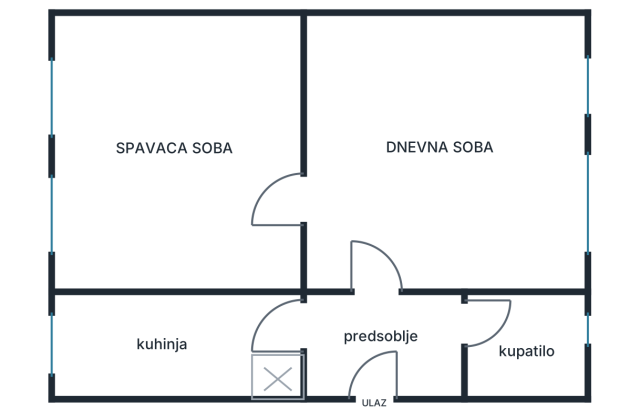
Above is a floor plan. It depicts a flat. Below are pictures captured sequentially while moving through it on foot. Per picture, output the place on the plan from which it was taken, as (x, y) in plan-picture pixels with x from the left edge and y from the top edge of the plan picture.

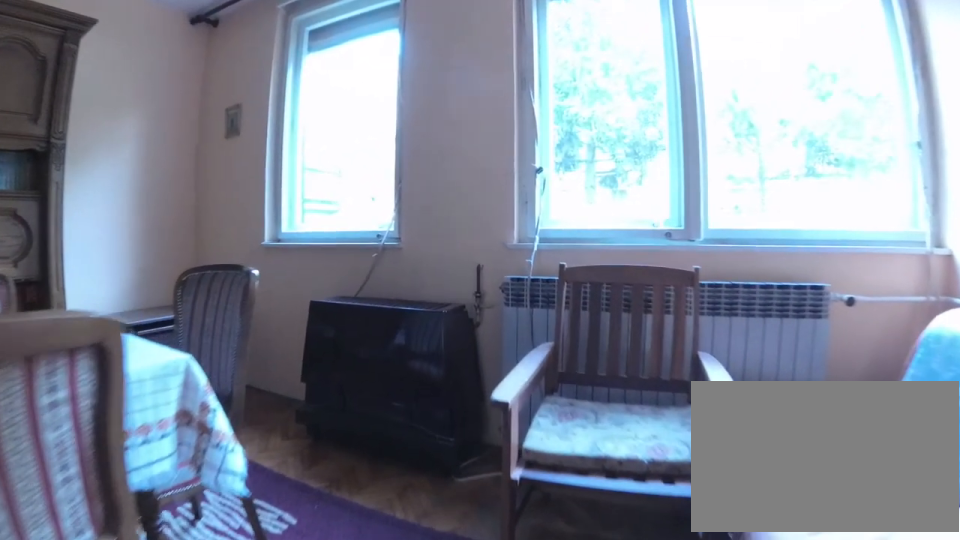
(445, 234)
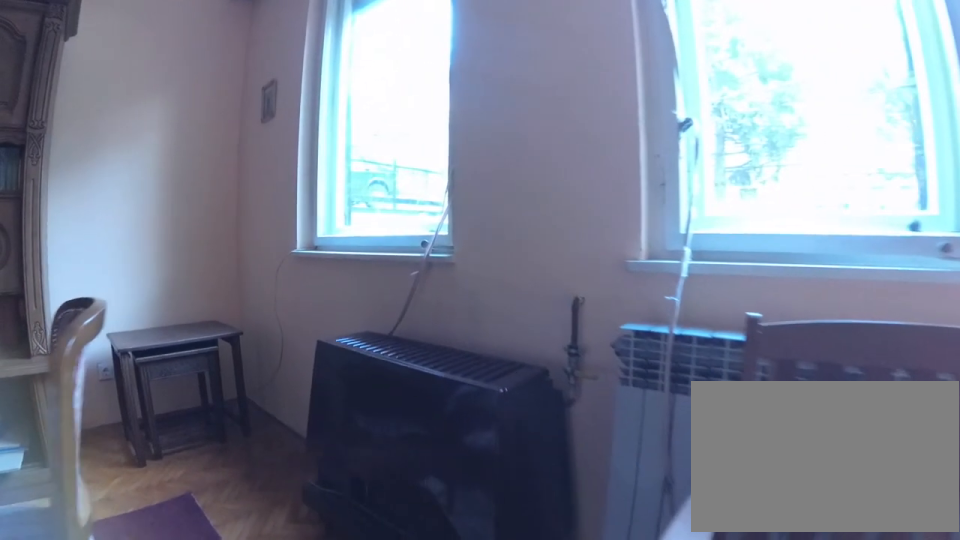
(498, 221)
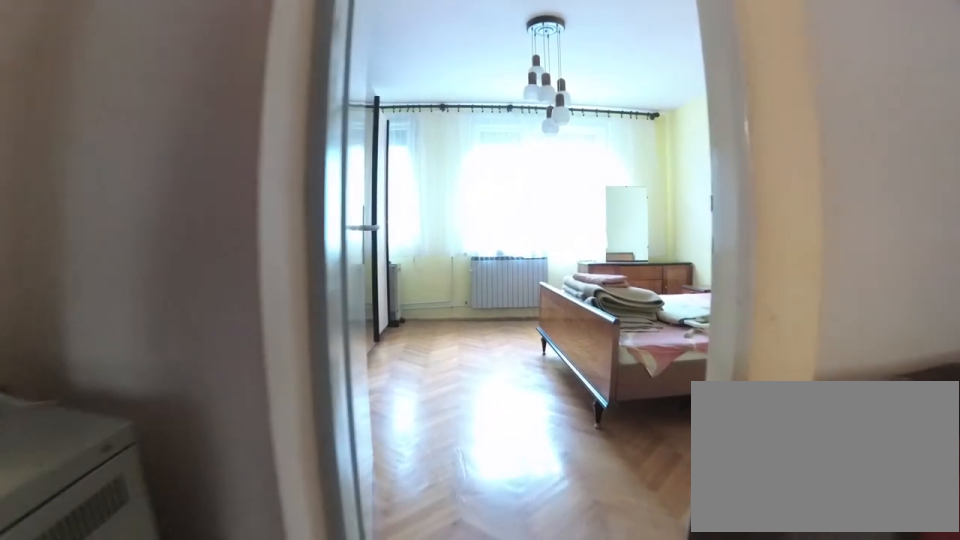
(384, 211)
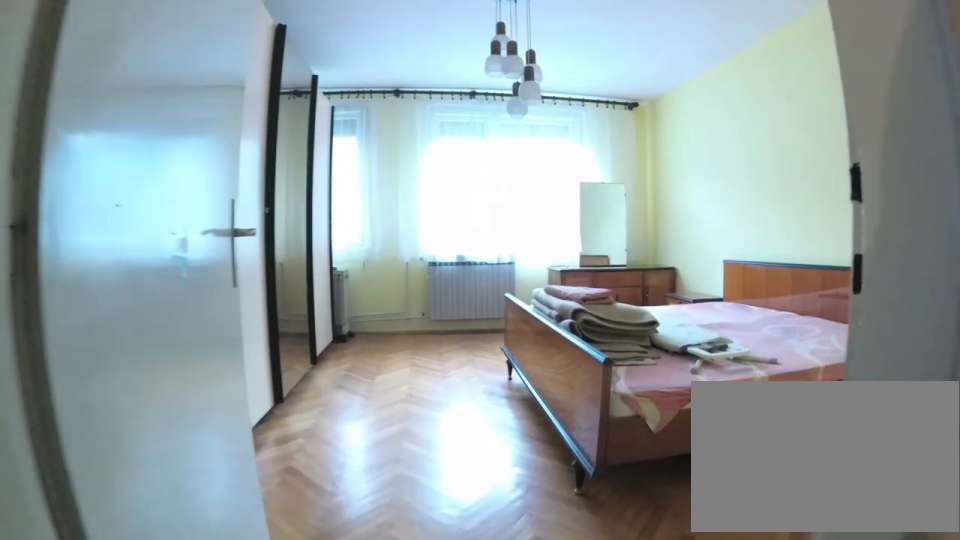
(343, 211)
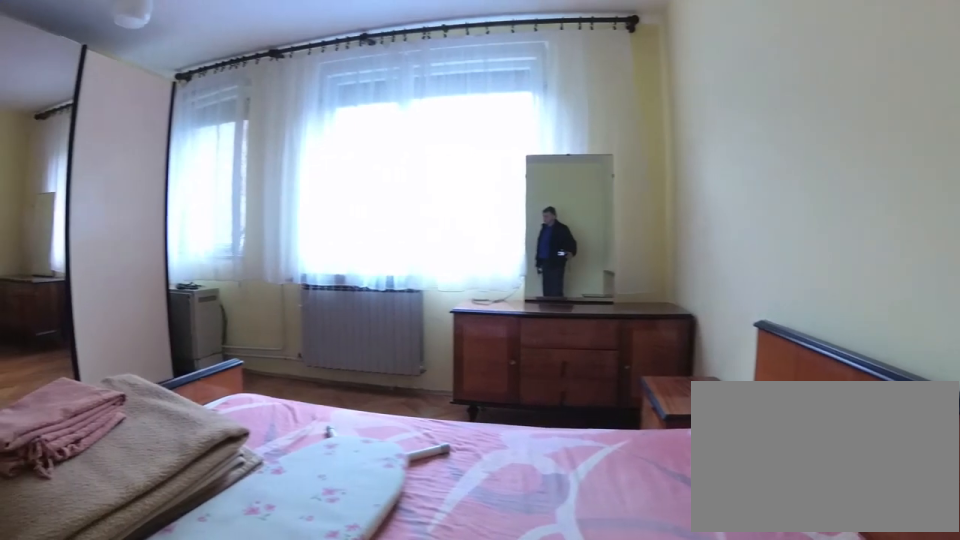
(264, 71)
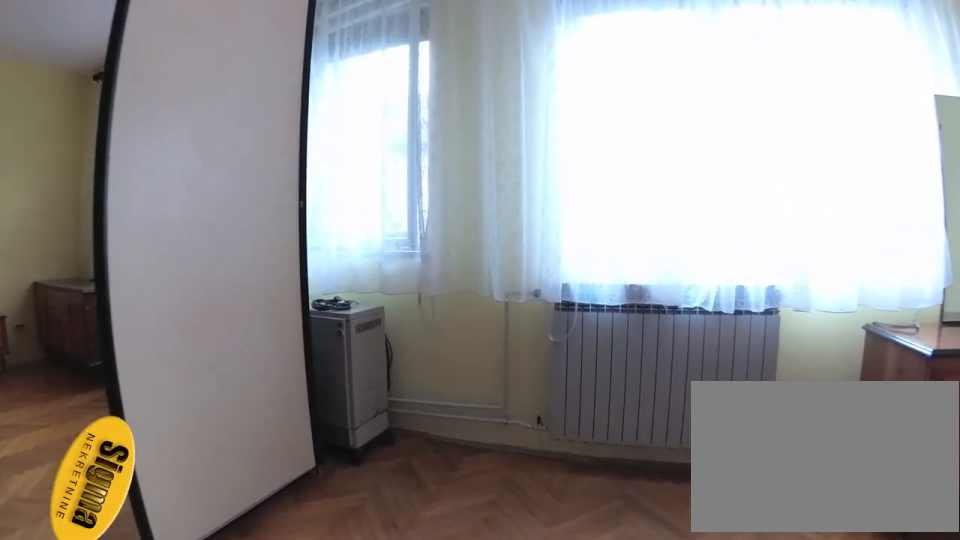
(200, 175)
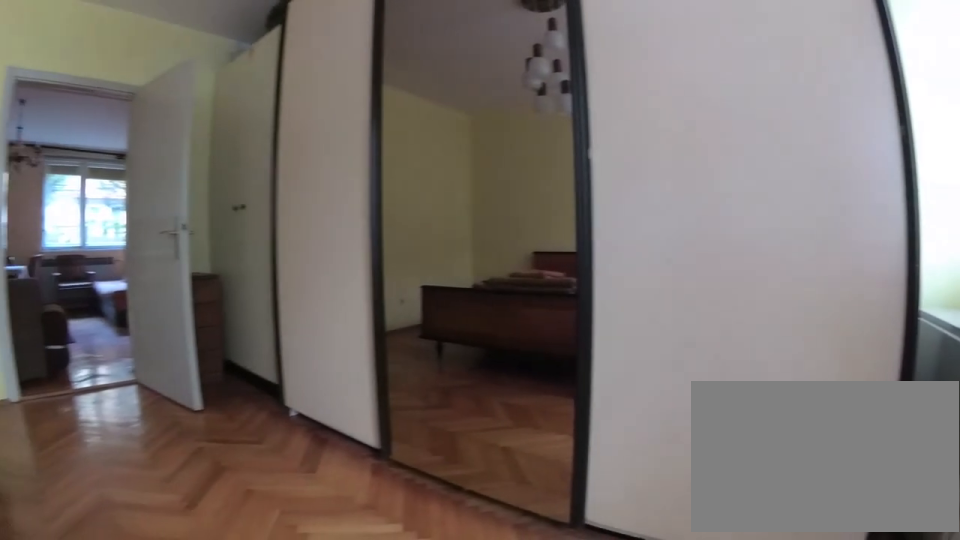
(132, 192)
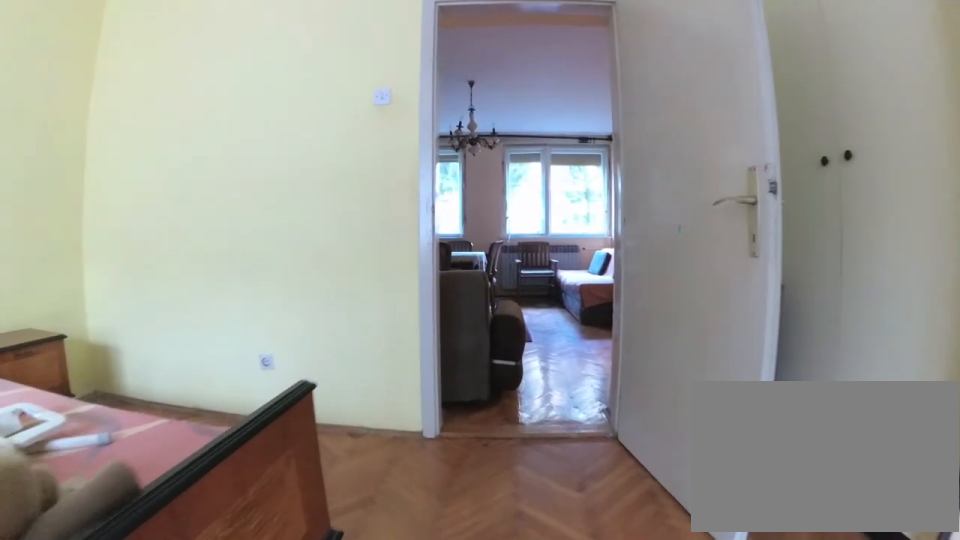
(204, 216)
